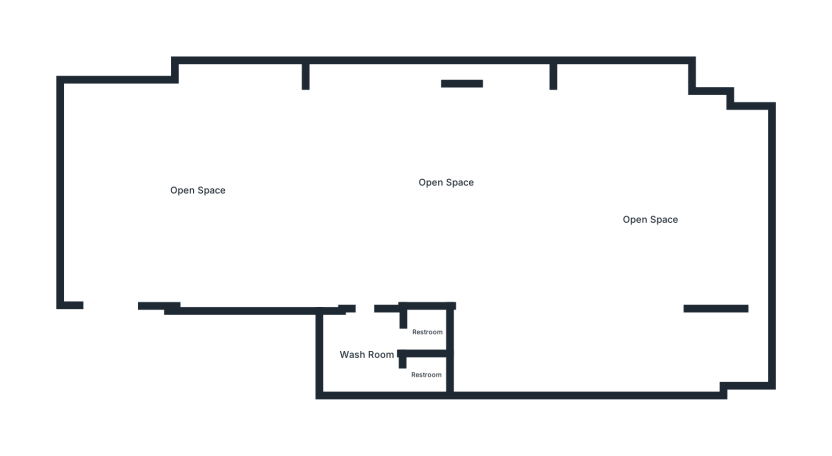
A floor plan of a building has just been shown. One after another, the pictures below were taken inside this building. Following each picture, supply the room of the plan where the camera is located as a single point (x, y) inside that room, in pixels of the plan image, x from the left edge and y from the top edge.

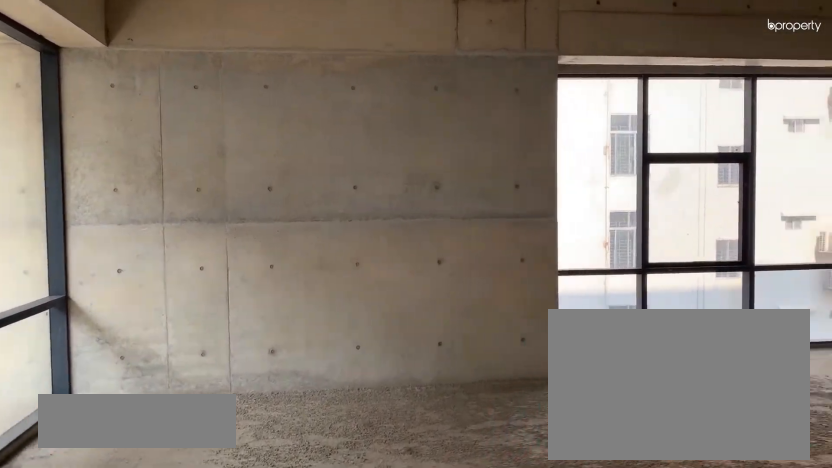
(199, 191)
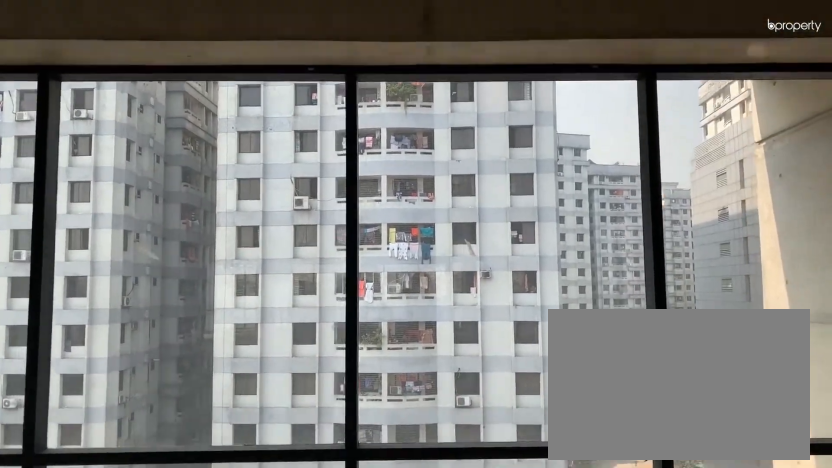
(199, 191)
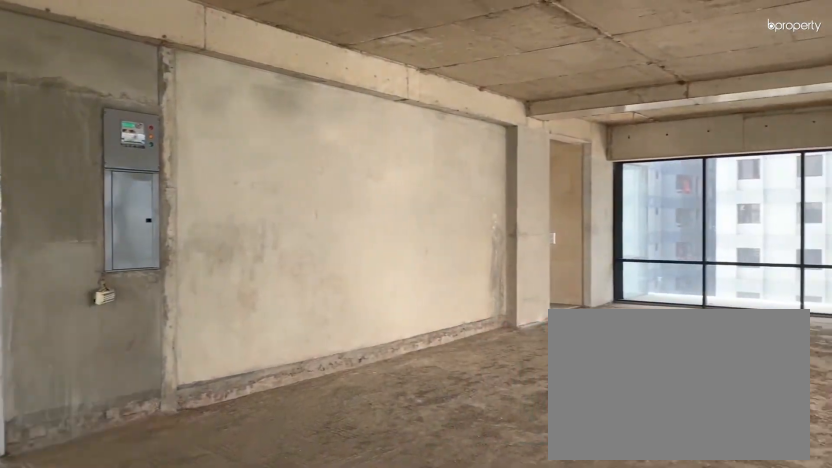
(448, 182)
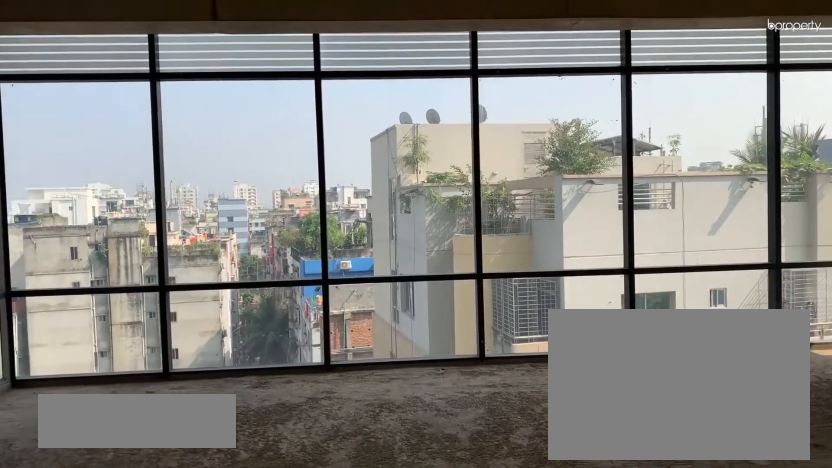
(653, 219)
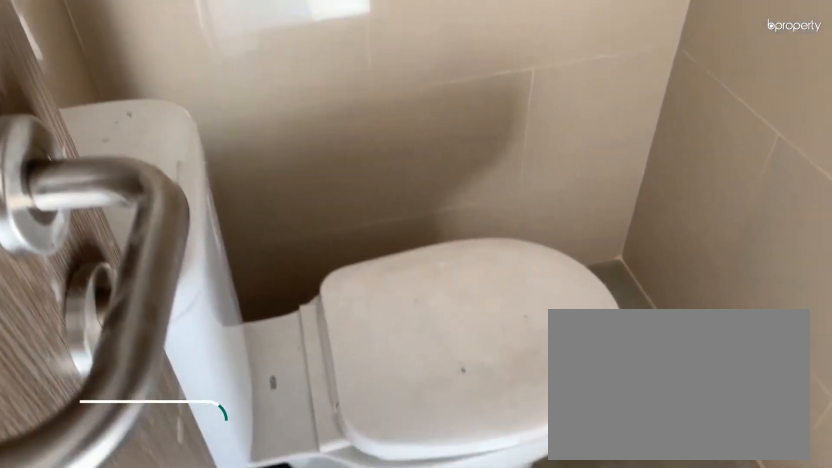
(426, 377)
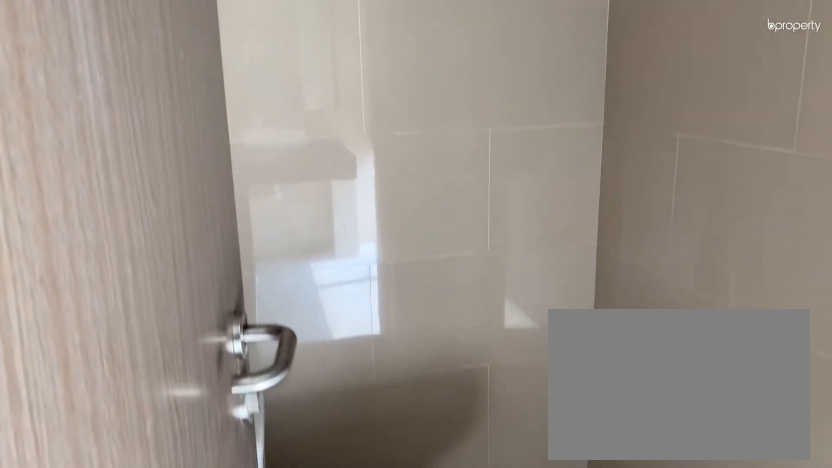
(426, 377)
